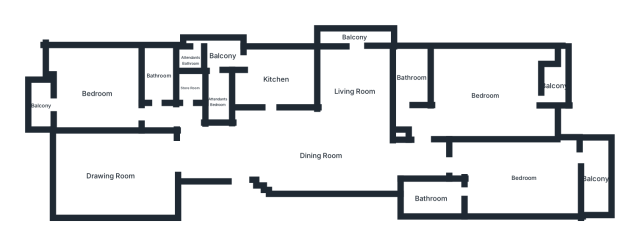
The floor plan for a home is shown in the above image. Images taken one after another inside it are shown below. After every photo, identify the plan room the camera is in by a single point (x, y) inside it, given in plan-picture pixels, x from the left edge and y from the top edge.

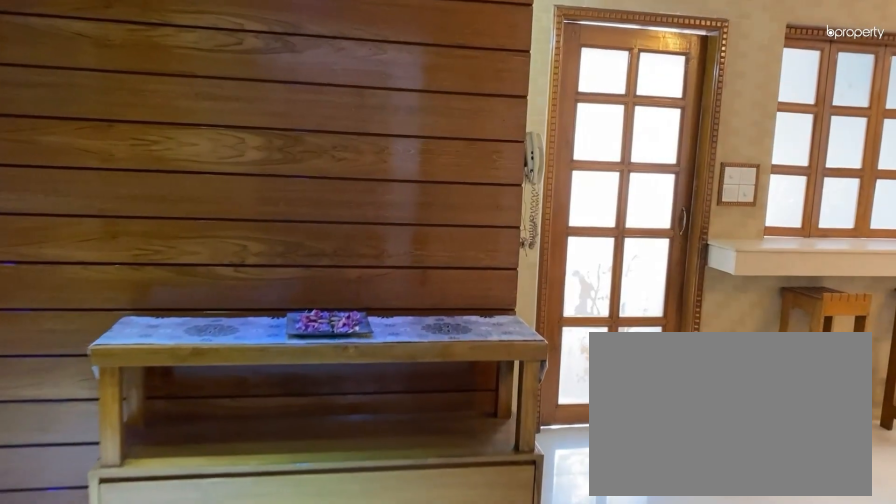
(243, 157)
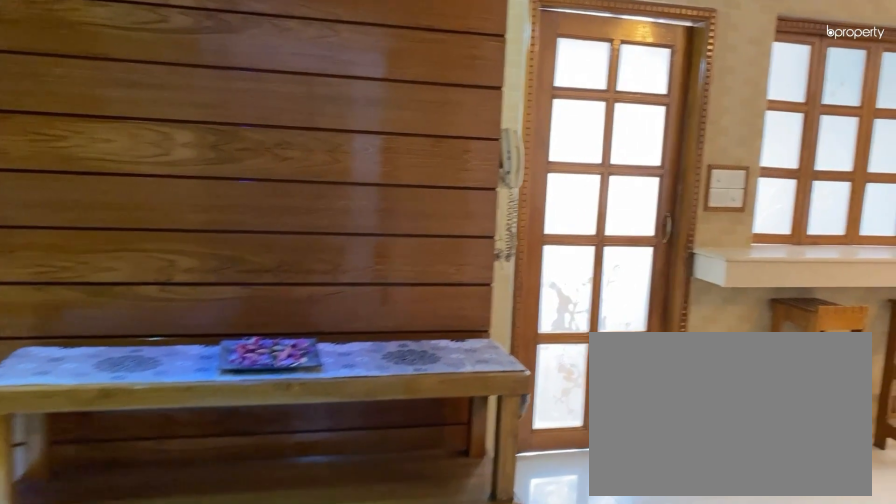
(243, 157)
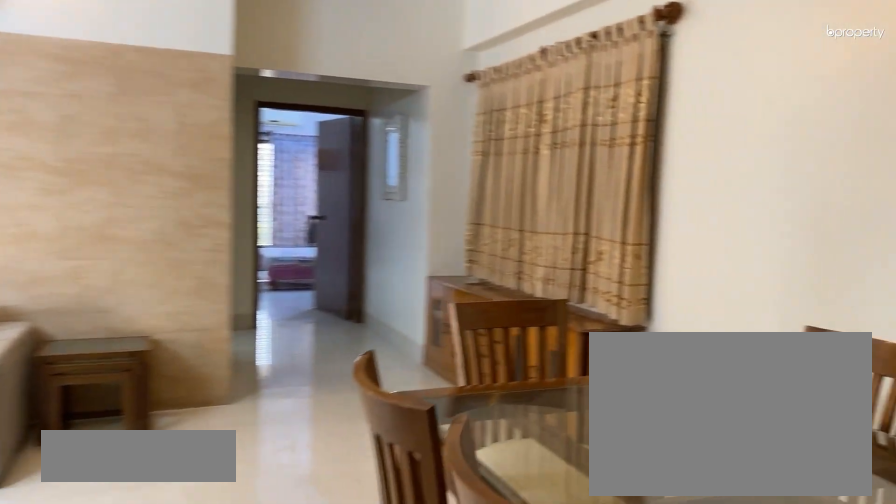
(321, 156)
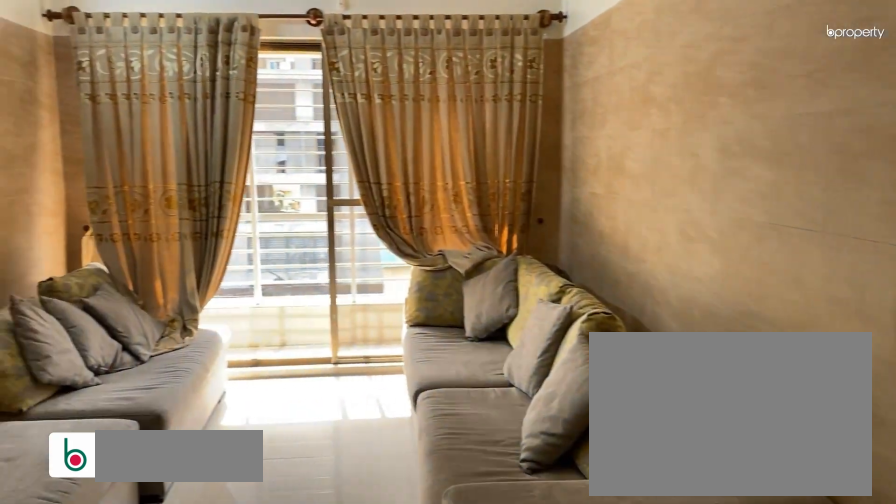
(354, 91)
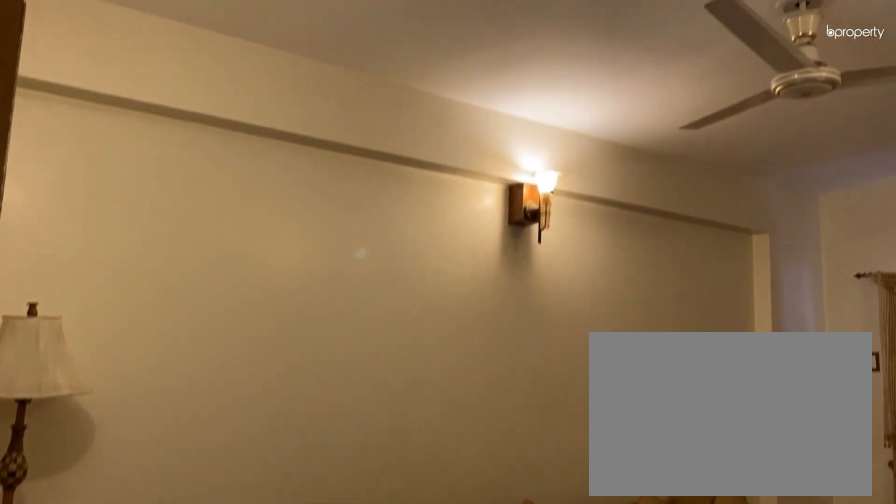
(110, 176)
